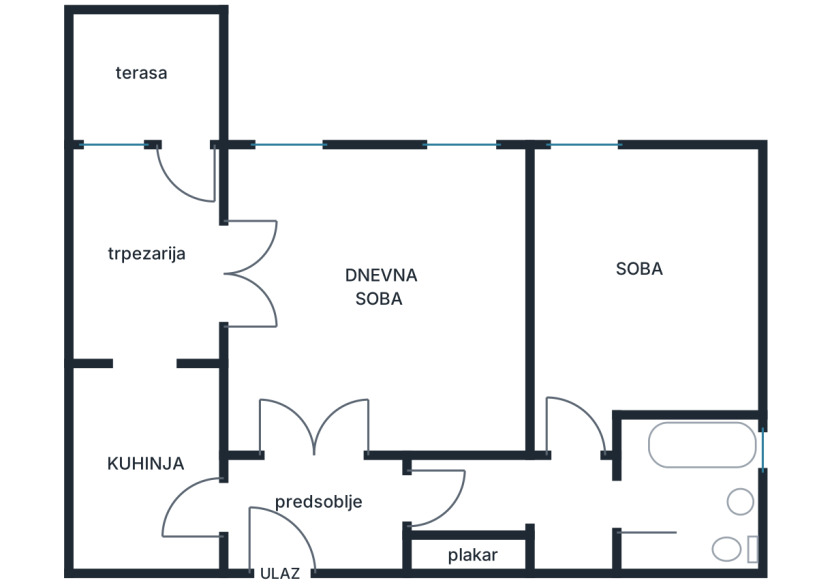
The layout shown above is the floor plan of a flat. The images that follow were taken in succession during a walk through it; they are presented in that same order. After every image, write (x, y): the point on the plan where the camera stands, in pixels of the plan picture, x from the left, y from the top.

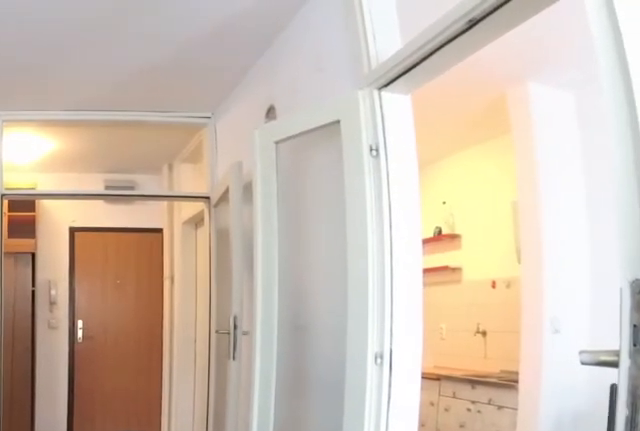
(355, 196)
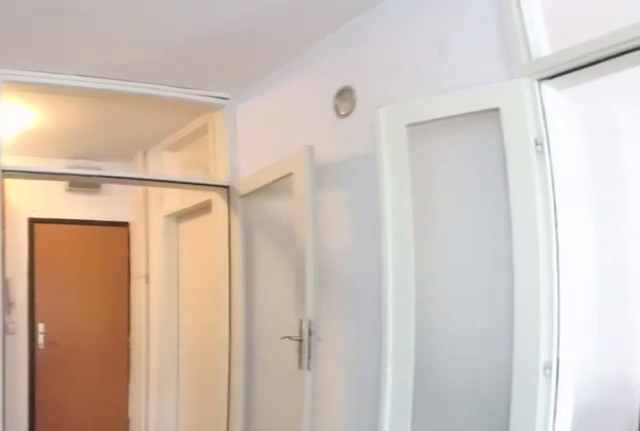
(335, 265)
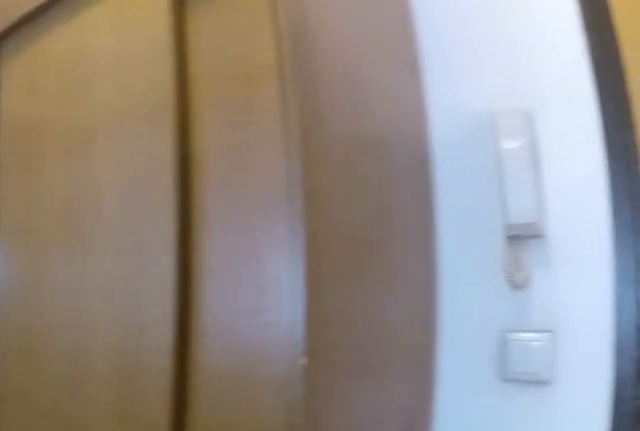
(312, 481)
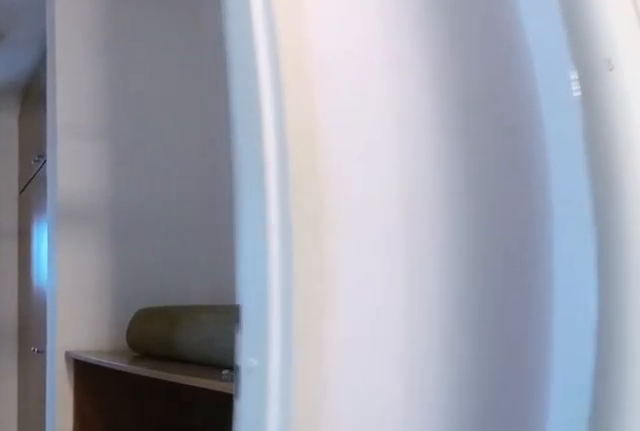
(359, 507)
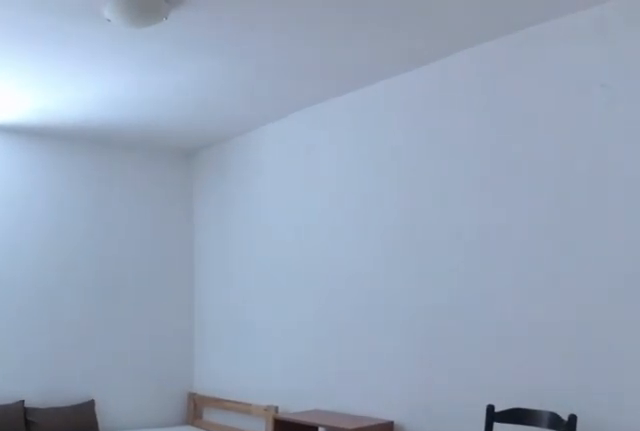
(578, 455)
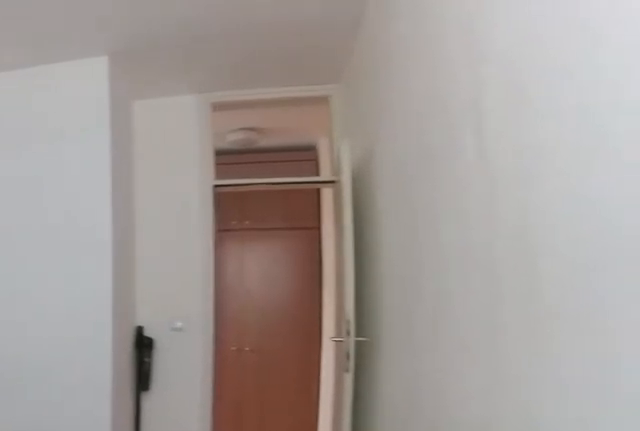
(577, 194)
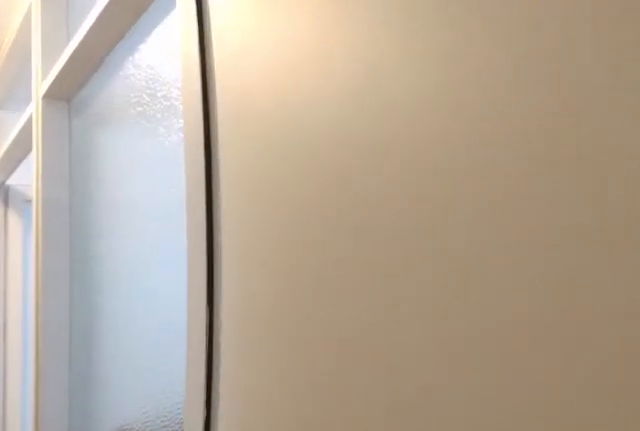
(515, 489)
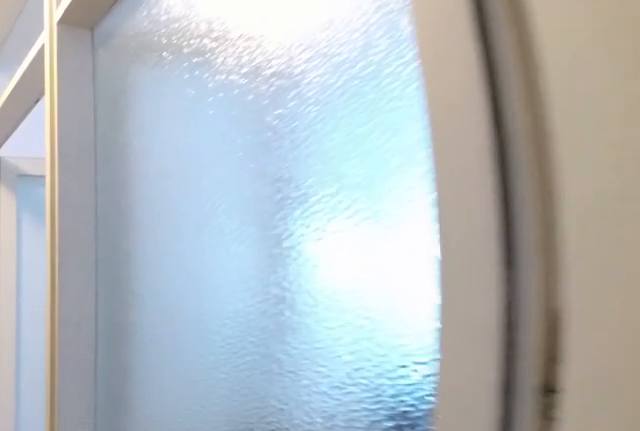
(457, 489)
